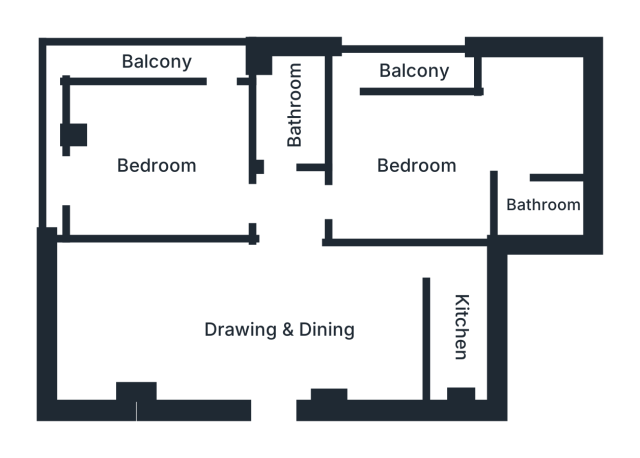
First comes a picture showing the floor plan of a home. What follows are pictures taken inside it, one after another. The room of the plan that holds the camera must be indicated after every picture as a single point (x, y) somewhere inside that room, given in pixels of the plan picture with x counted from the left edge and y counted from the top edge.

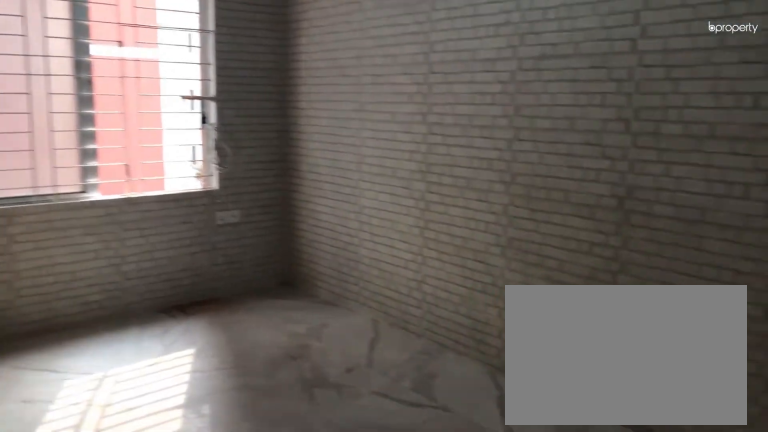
(280, 331)
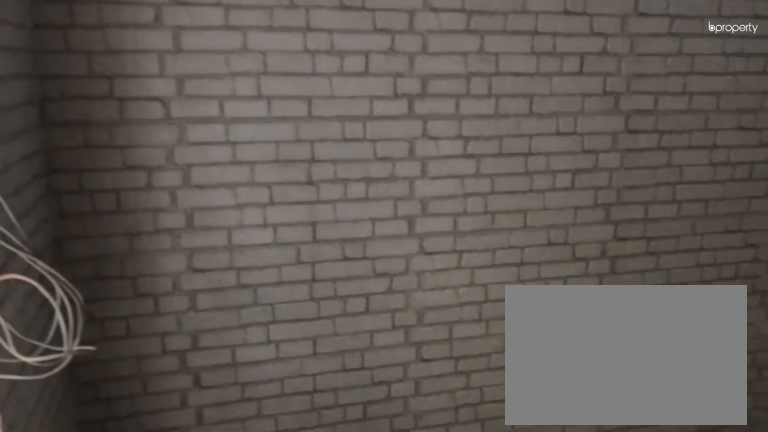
(280, 331)
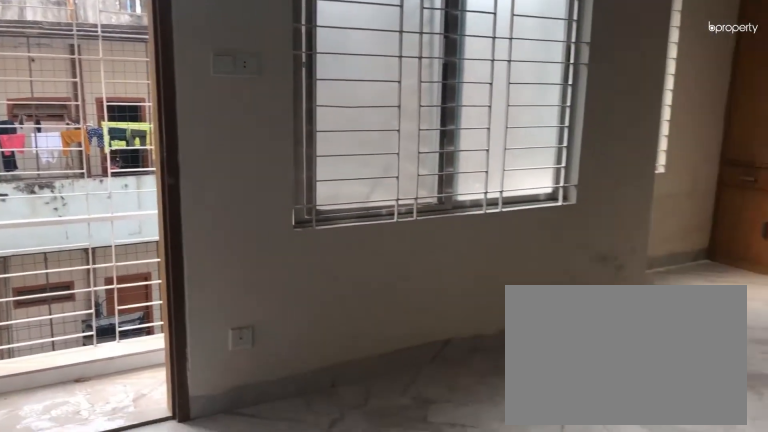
(414, 163)
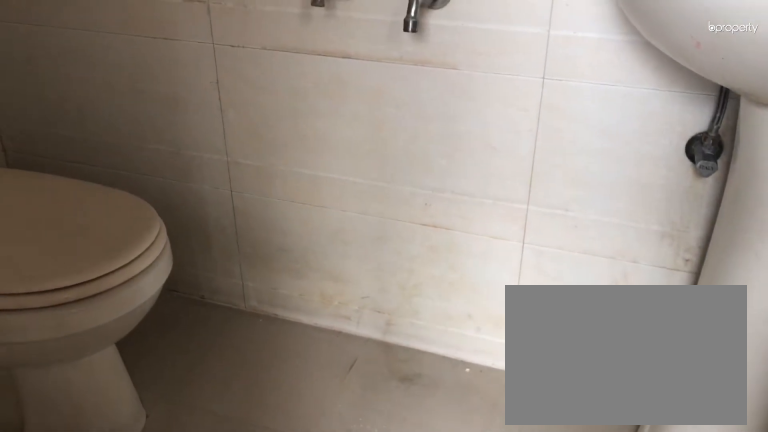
(544, 201)
